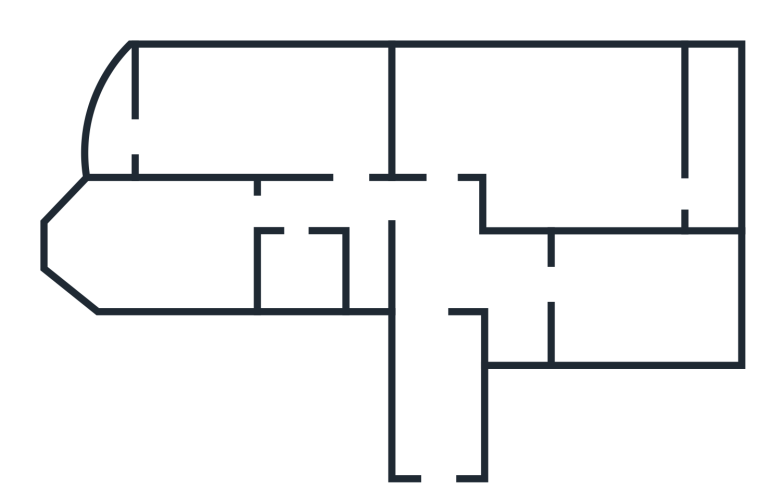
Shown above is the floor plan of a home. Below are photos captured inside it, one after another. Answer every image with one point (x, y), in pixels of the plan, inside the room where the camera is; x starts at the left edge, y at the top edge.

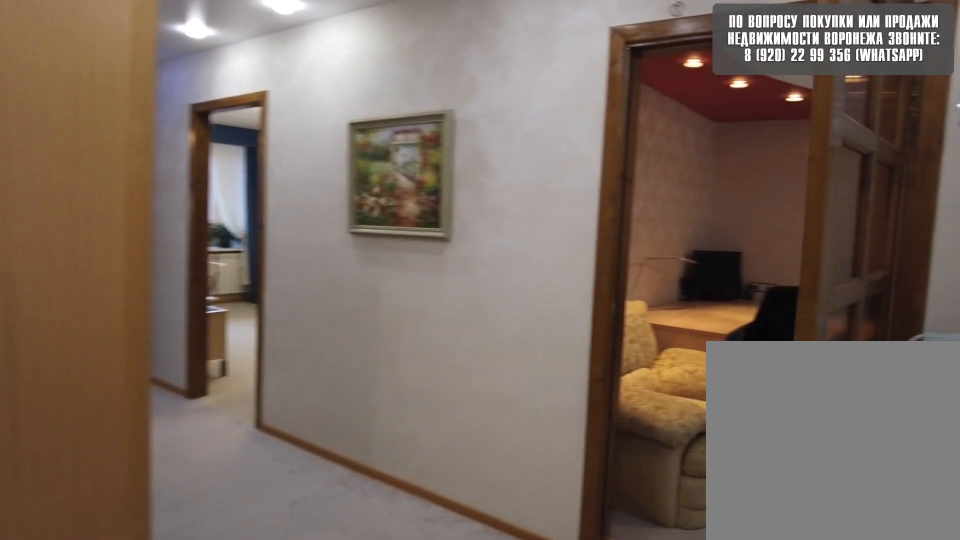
(451, 274)
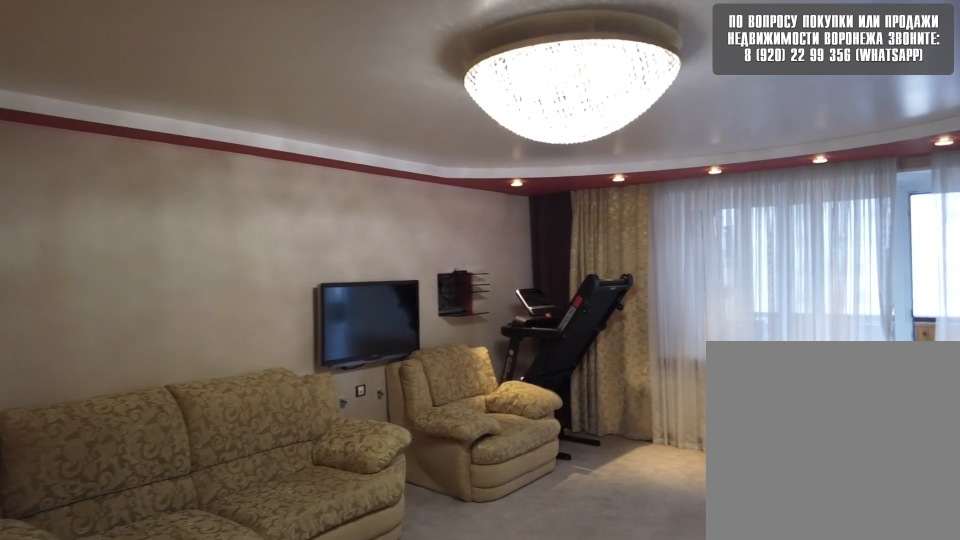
(500, 124)
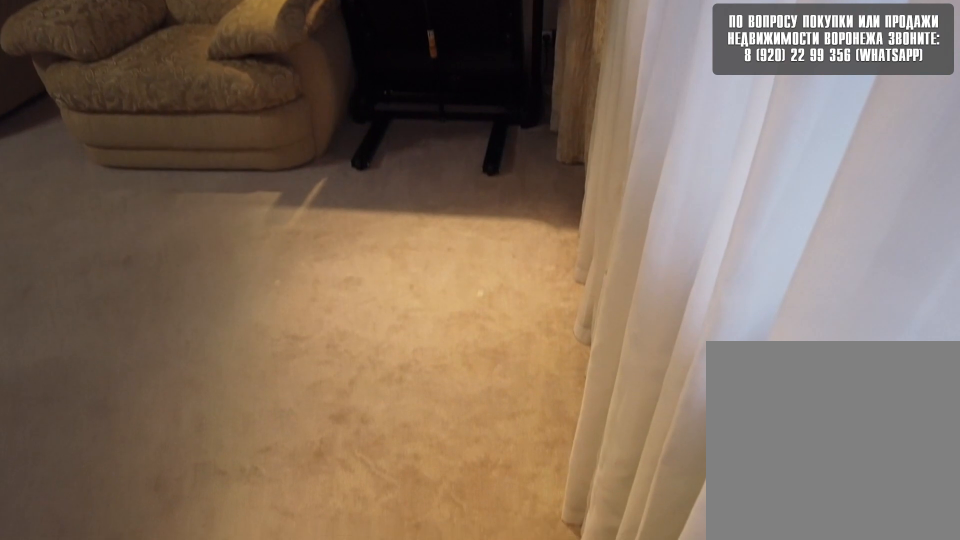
(500, 124)
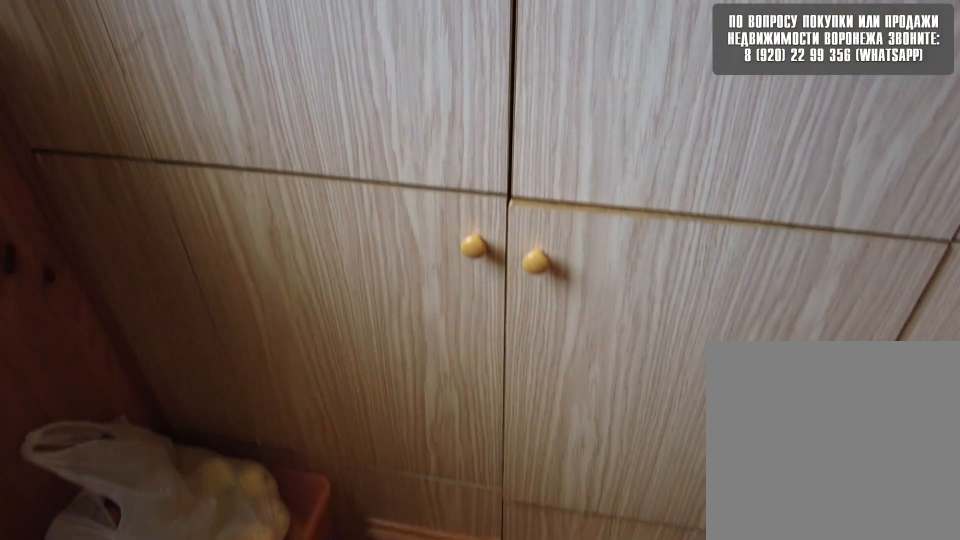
(728, 187)
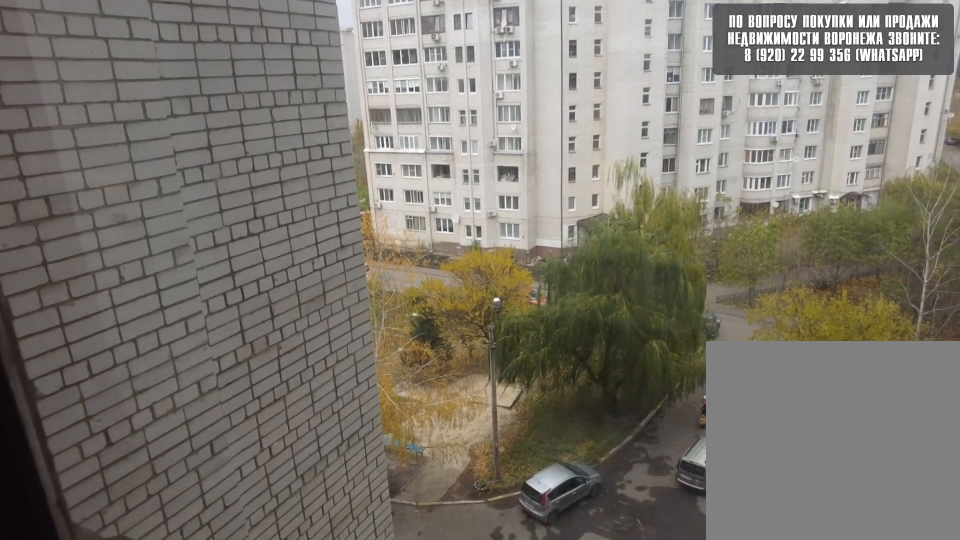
(728, 187)
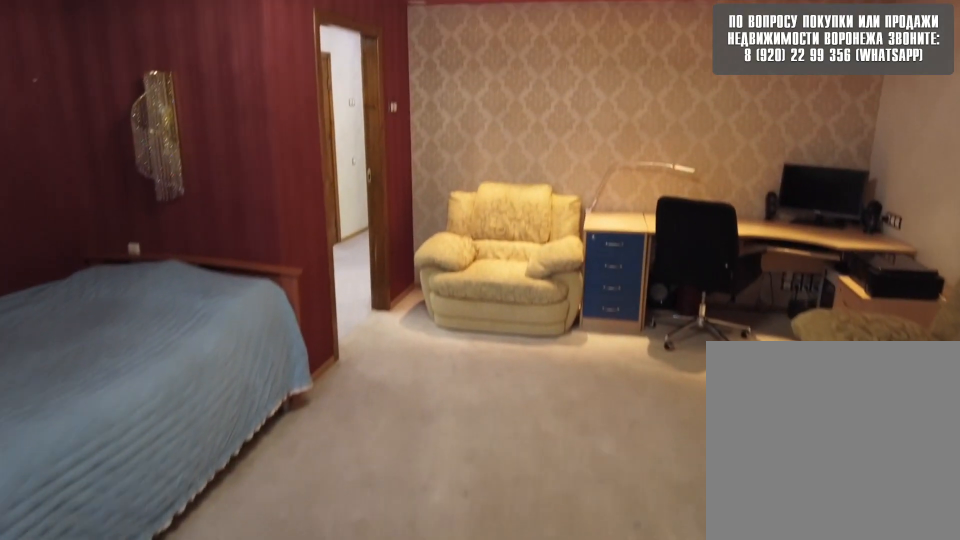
(606, 182)
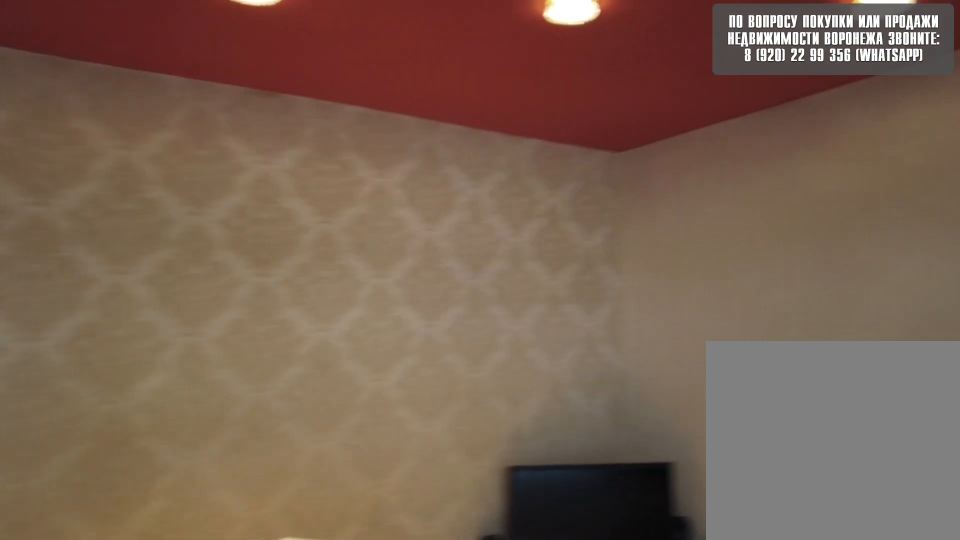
(439, 146)
